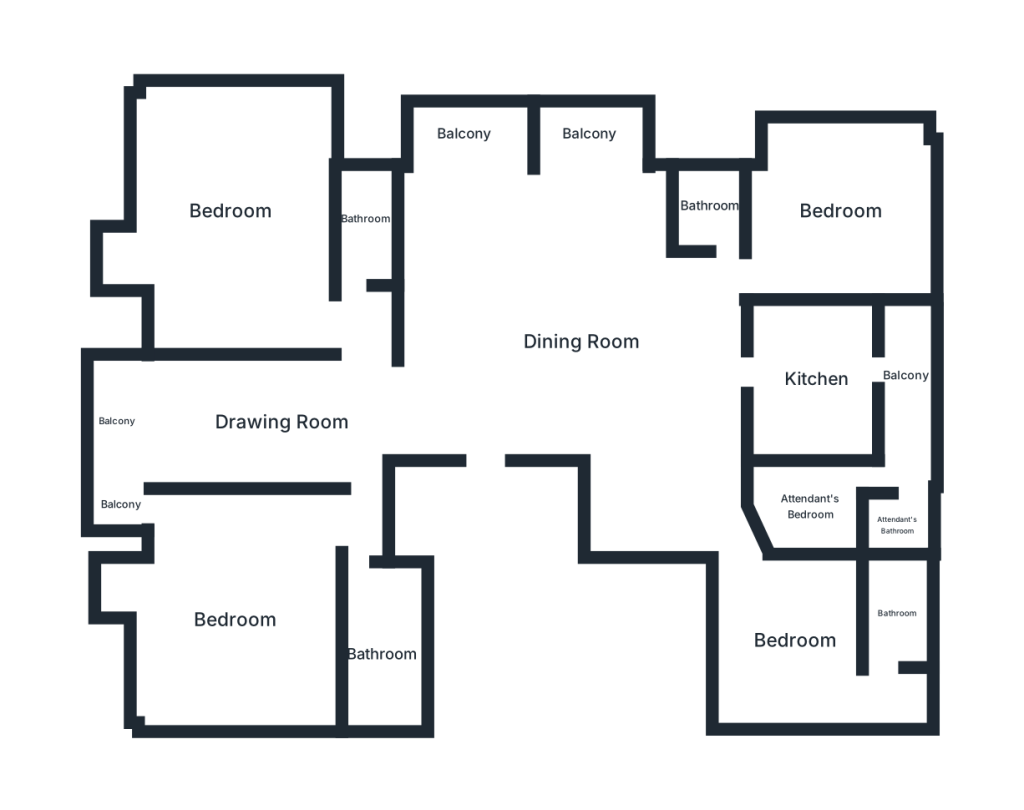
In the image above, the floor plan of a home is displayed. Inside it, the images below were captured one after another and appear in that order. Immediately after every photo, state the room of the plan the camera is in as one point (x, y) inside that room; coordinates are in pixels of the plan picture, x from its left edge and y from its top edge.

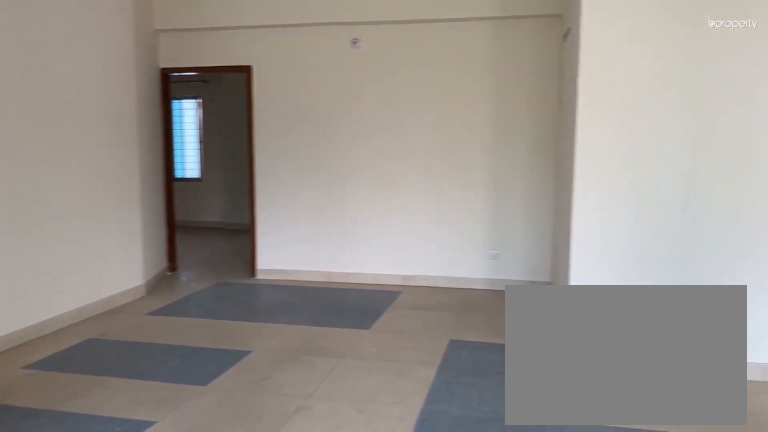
(582, 341)
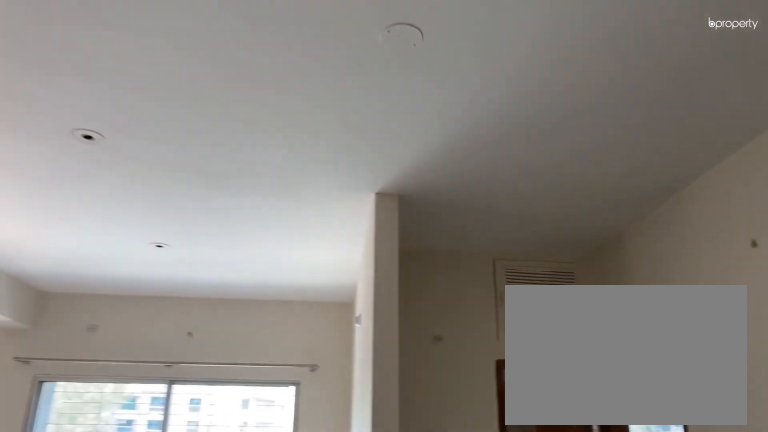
(582, 341)
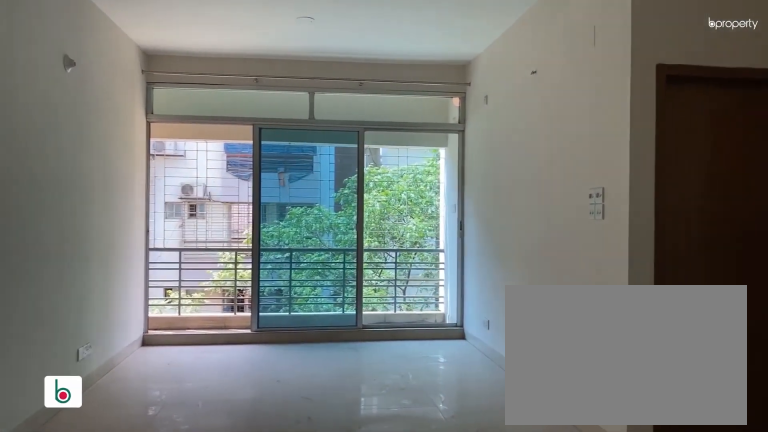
(278, 420)
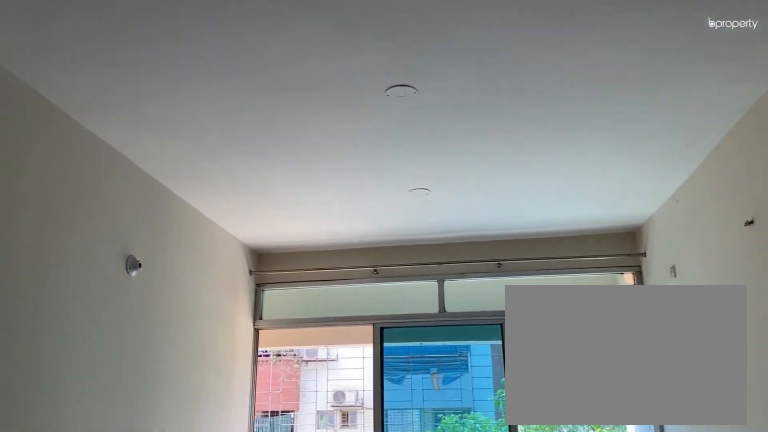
(278, 420)
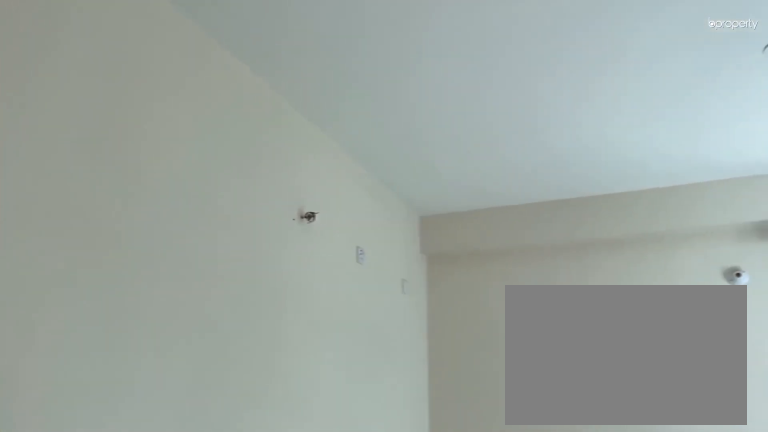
(235, 616)
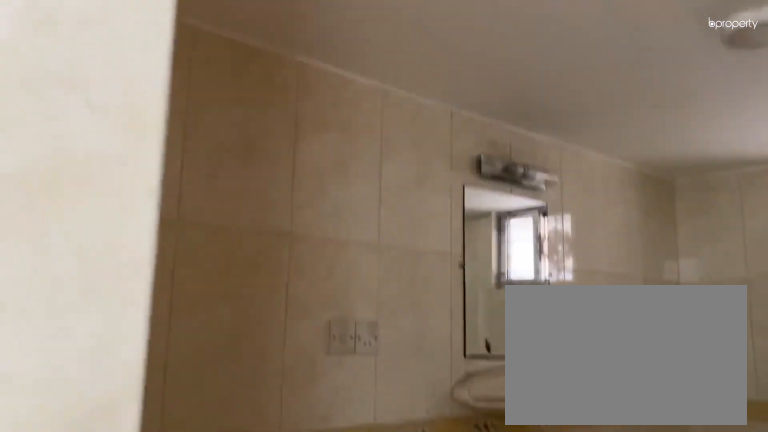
(381, 654)
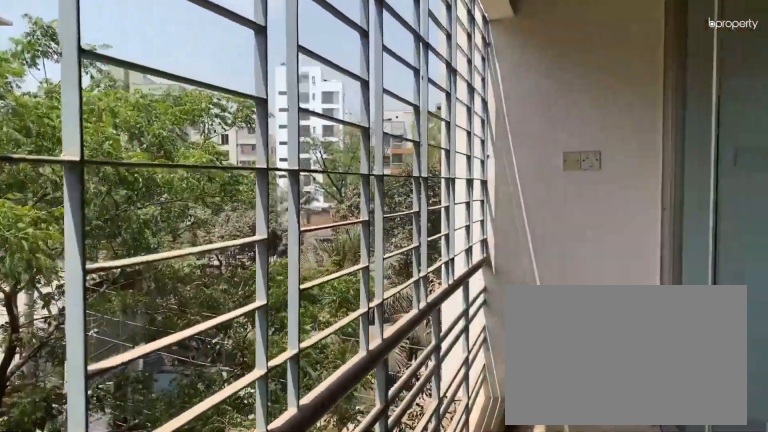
(121, 504)
